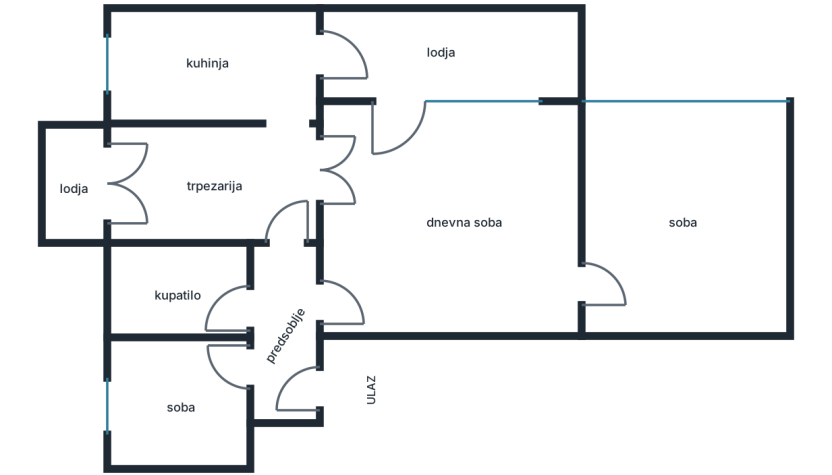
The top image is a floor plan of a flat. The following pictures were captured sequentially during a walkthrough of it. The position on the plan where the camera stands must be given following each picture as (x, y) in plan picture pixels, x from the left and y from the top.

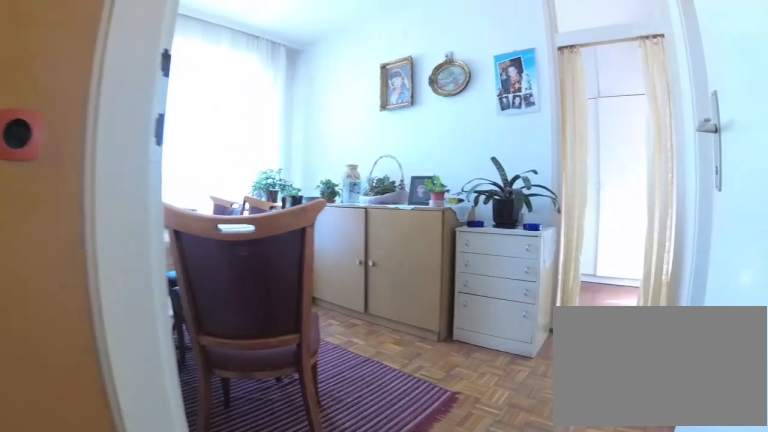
(286, 286)
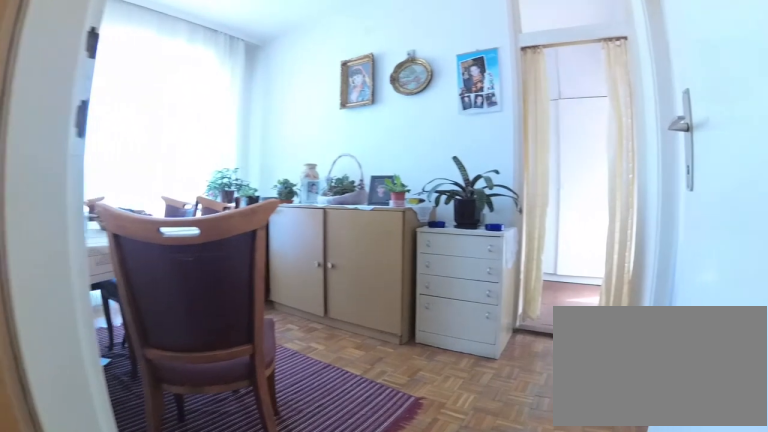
(286, 281)
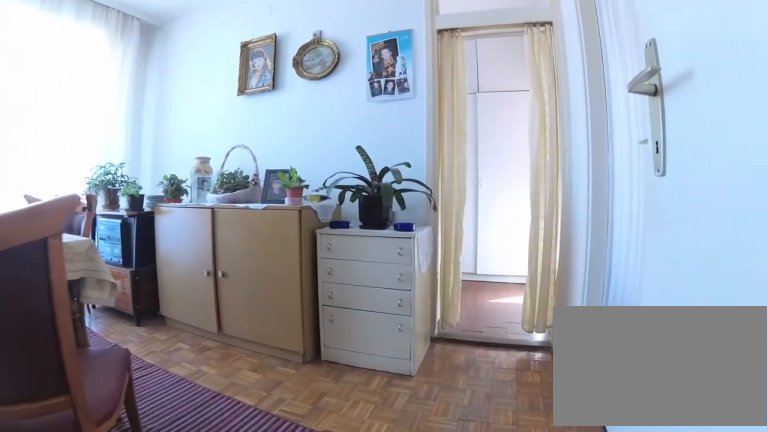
(286, 265)
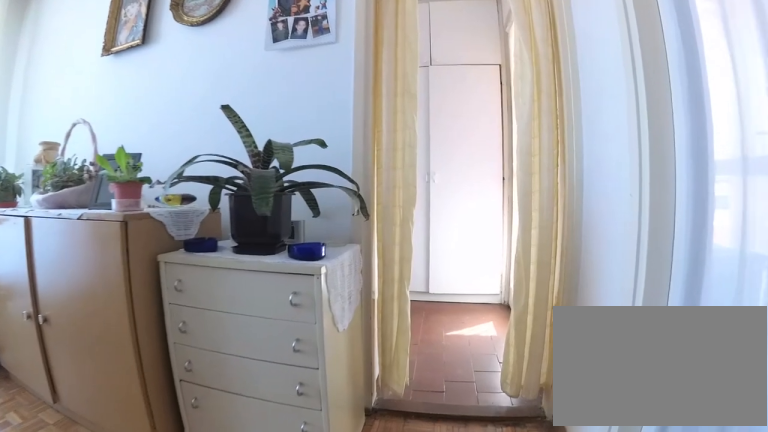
(286, 214)
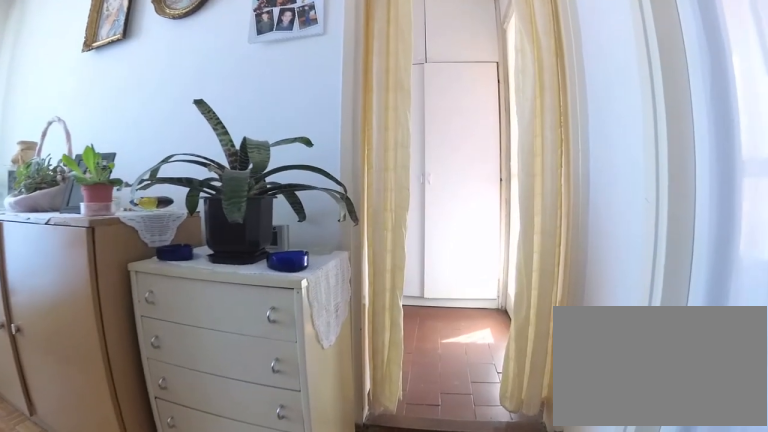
(286, 206)
